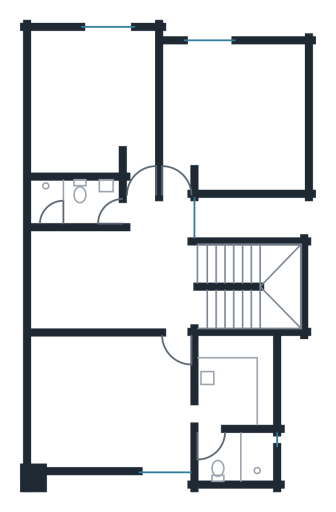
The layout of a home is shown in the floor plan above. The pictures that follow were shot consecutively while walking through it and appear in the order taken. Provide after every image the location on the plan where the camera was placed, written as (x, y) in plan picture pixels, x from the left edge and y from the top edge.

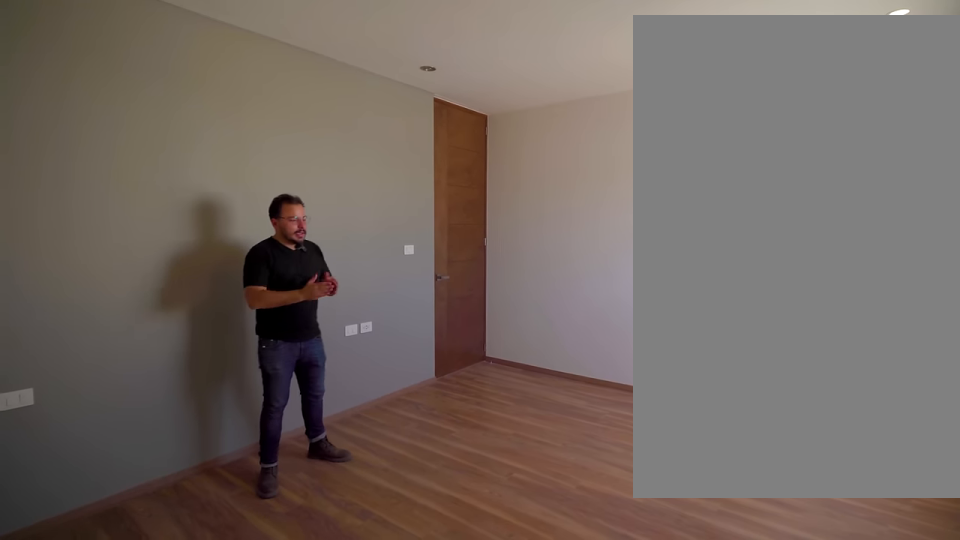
(50, 449)
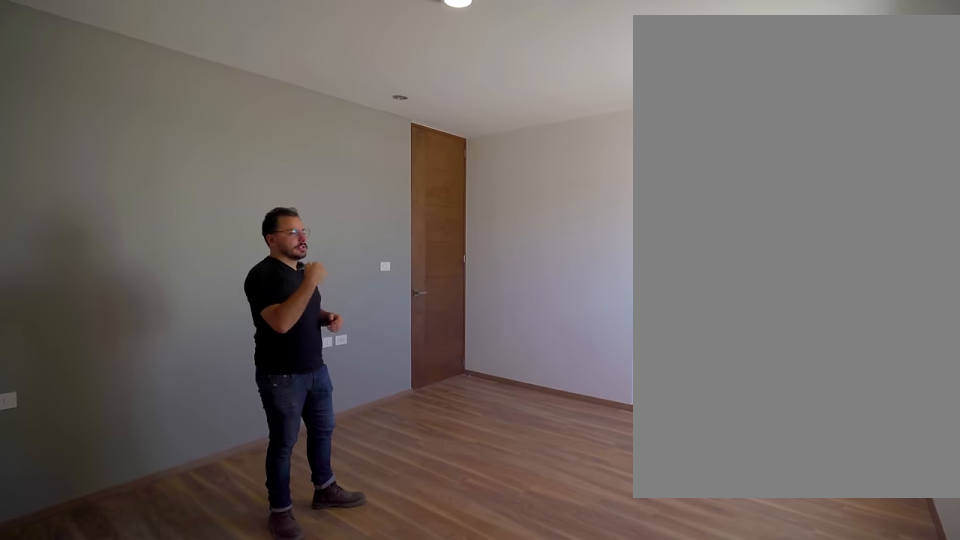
(48, 448)
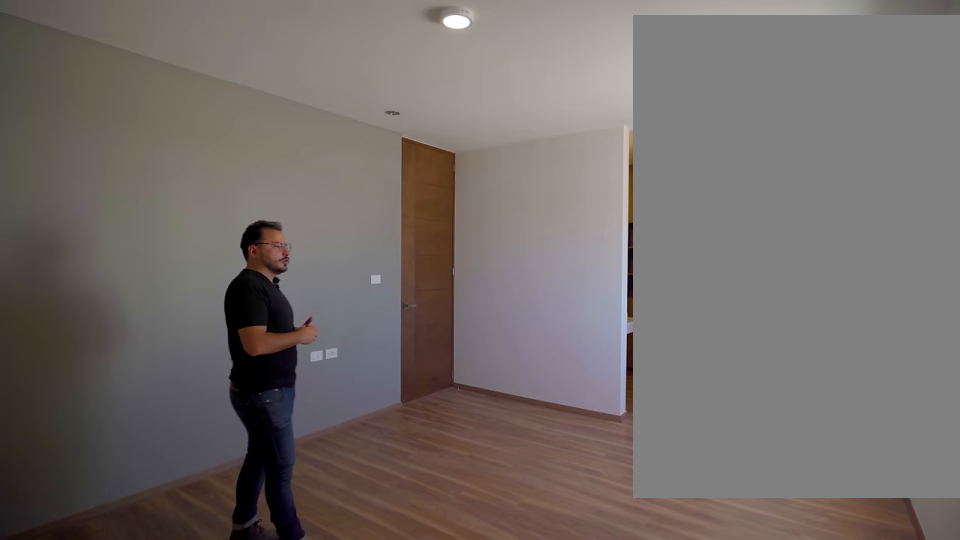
(48, 448)
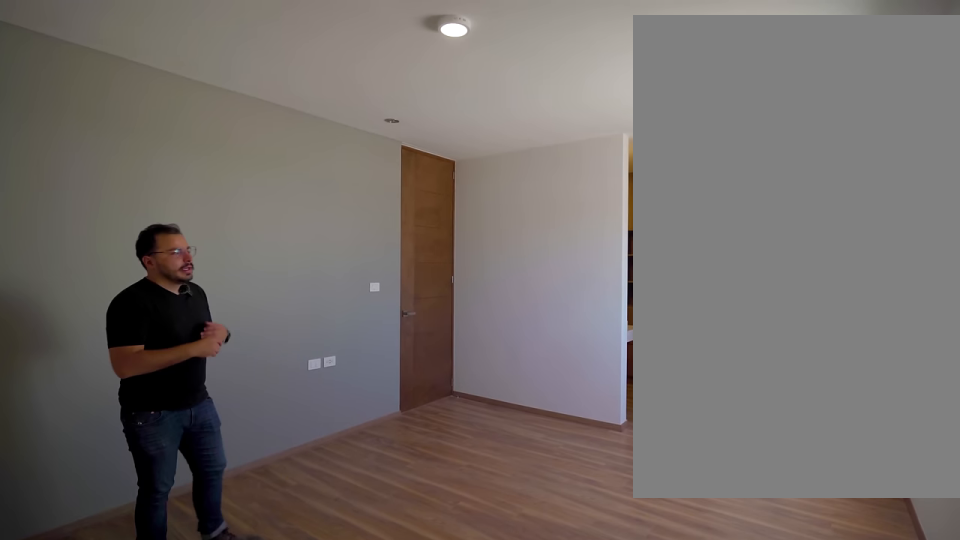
(48, 448)
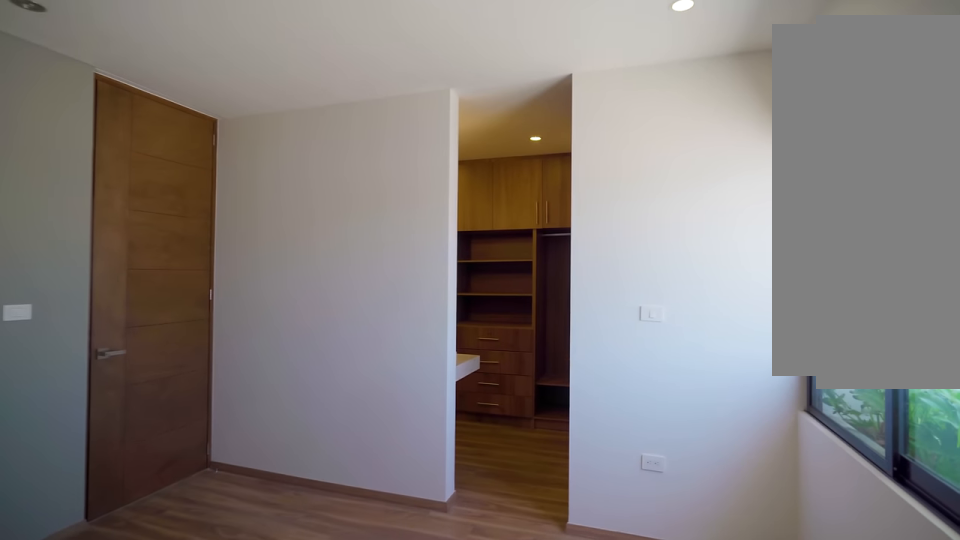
(74, 449)
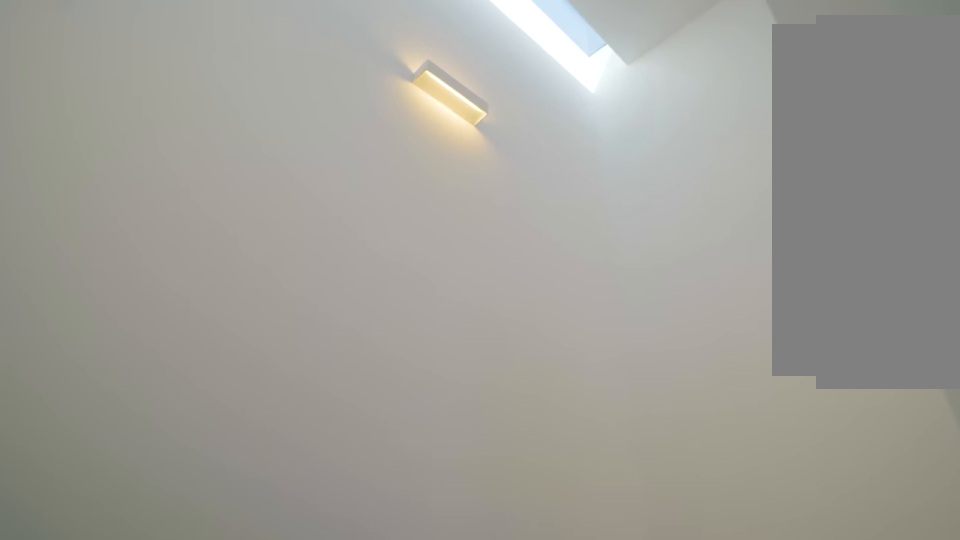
(258, 265)
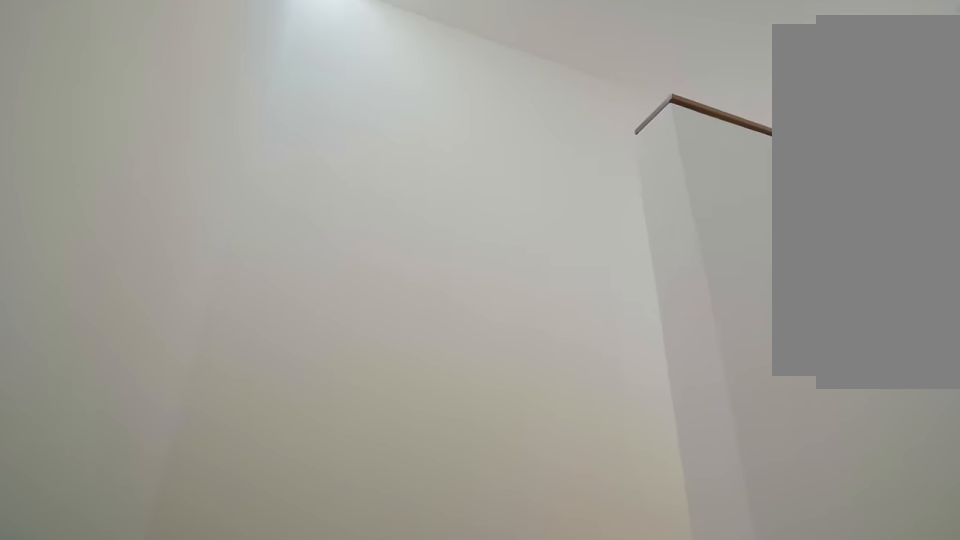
(272, 264)
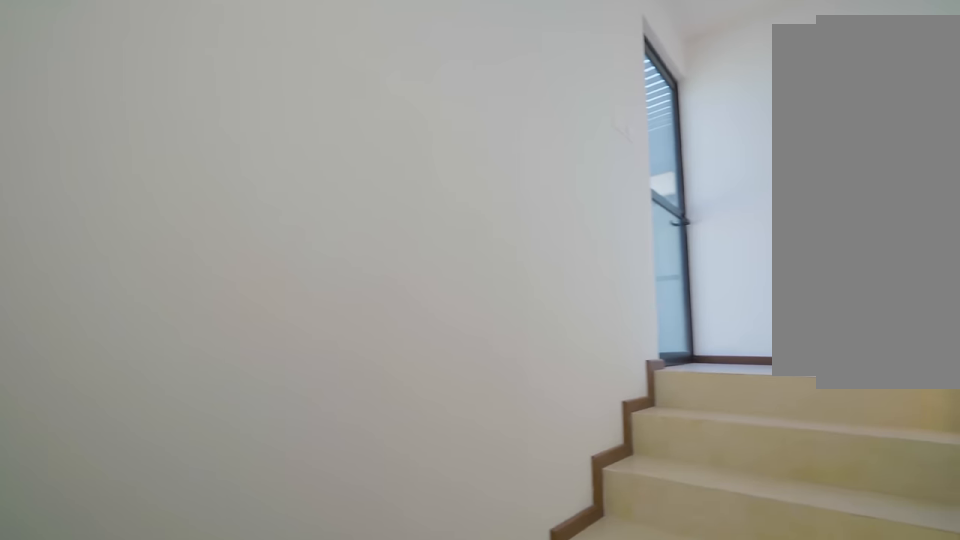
(277, 268)
